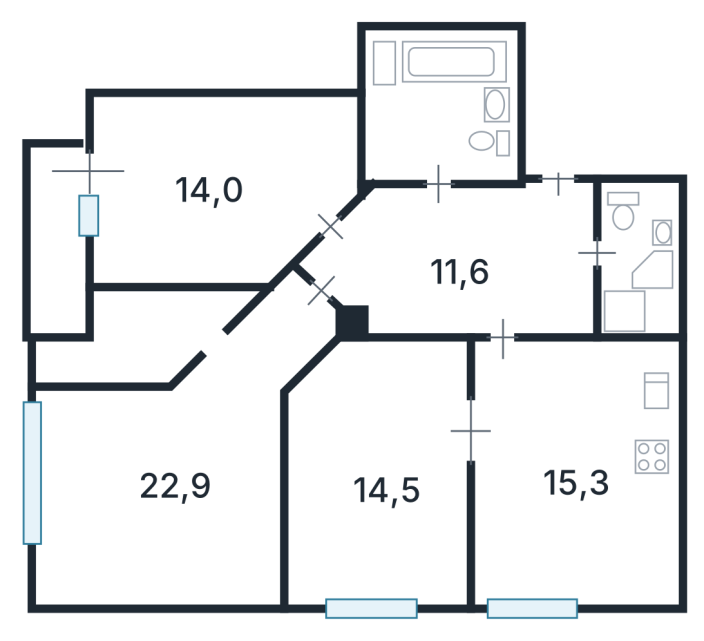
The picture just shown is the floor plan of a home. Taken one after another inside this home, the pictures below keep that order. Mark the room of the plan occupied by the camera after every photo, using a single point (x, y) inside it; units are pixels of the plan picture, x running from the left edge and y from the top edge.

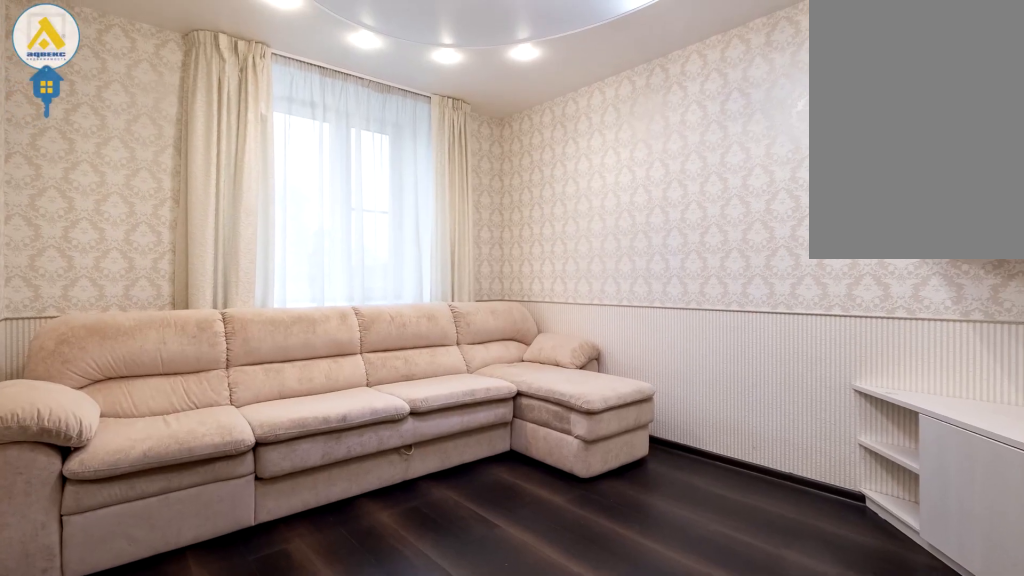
(383, 496)
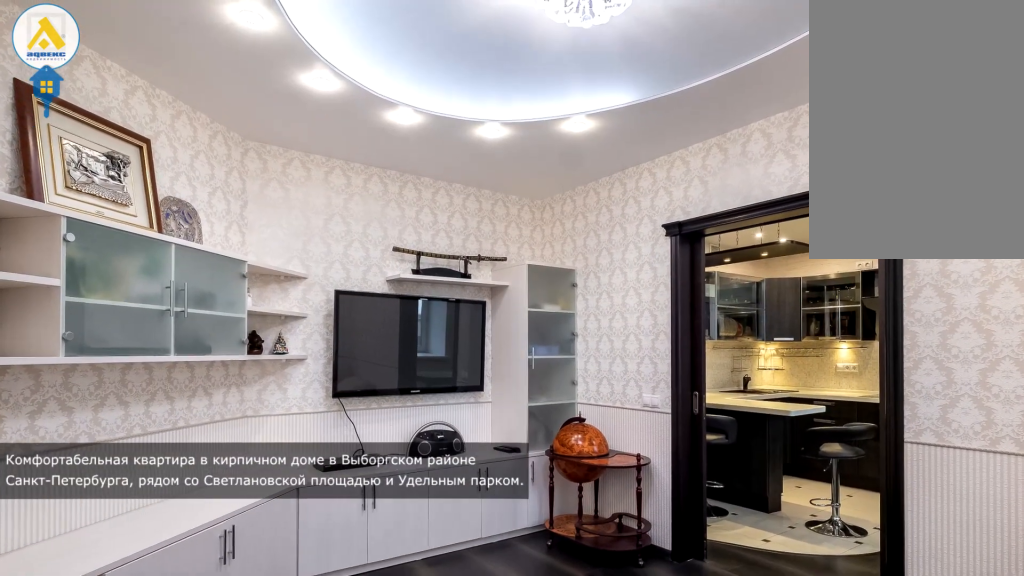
(383, 497)
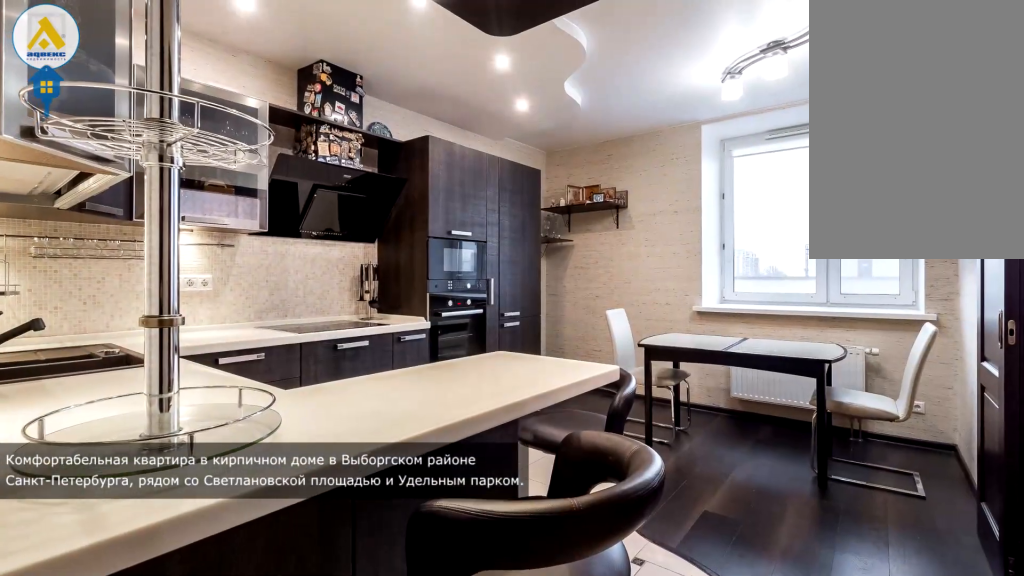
(502, 479)
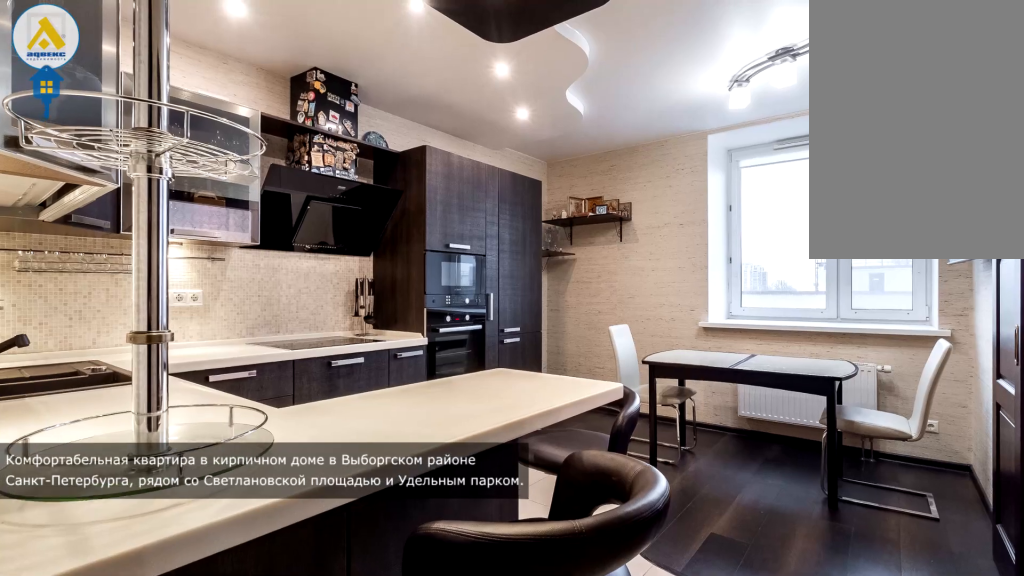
(555, 466)
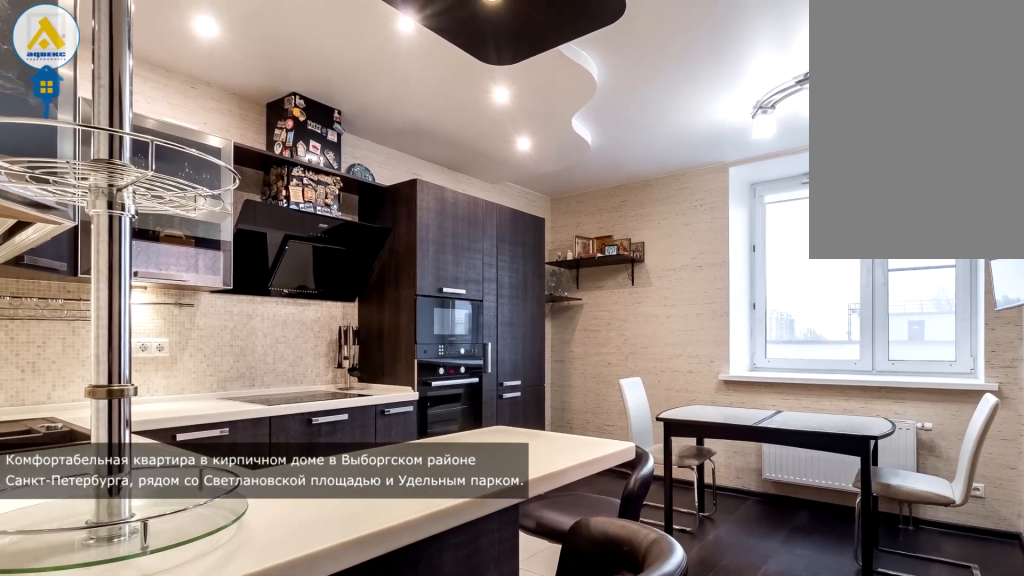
(575, 467)
